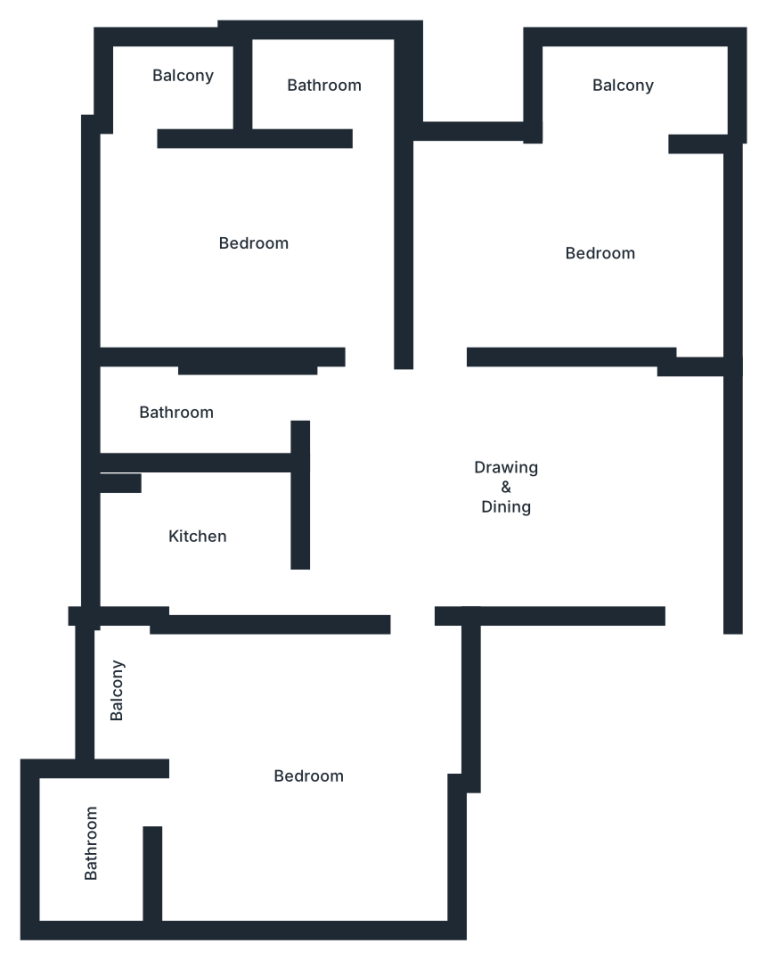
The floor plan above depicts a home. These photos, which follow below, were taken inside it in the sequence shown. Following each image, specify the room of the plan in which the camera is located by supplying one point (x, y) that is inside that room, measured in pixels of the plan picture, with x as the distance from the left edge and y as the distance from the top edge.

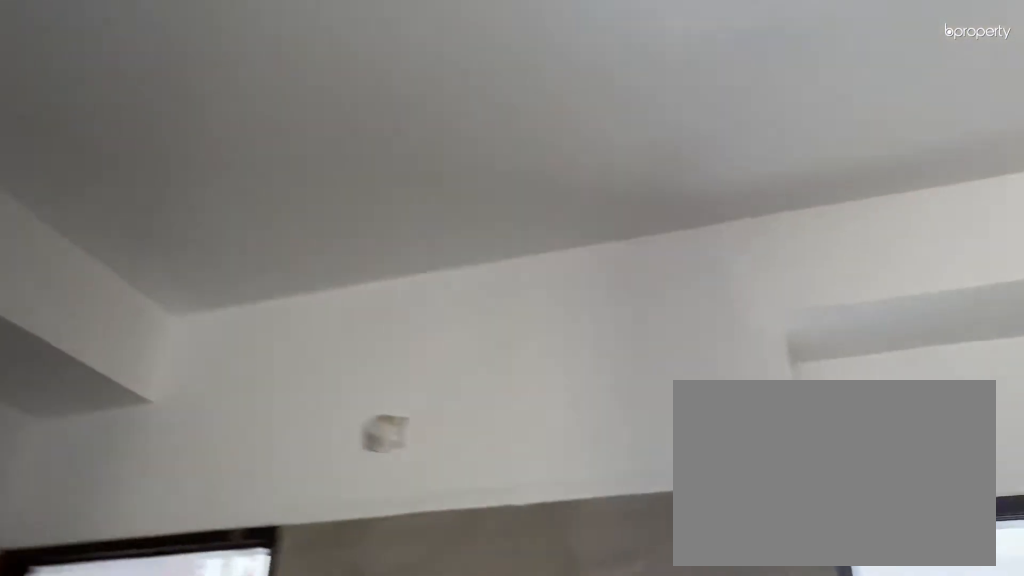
(509, 466)
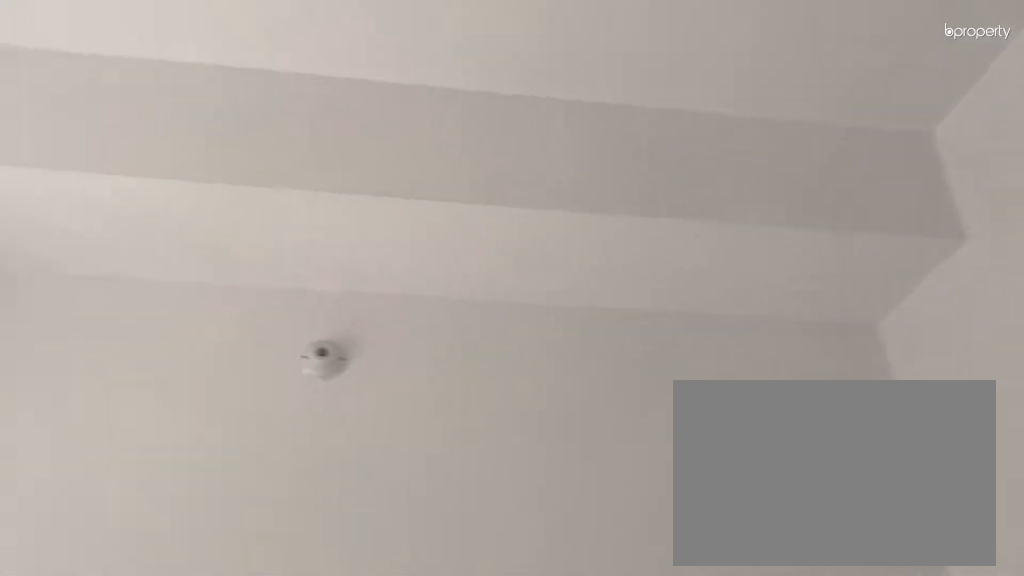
(606, 249)
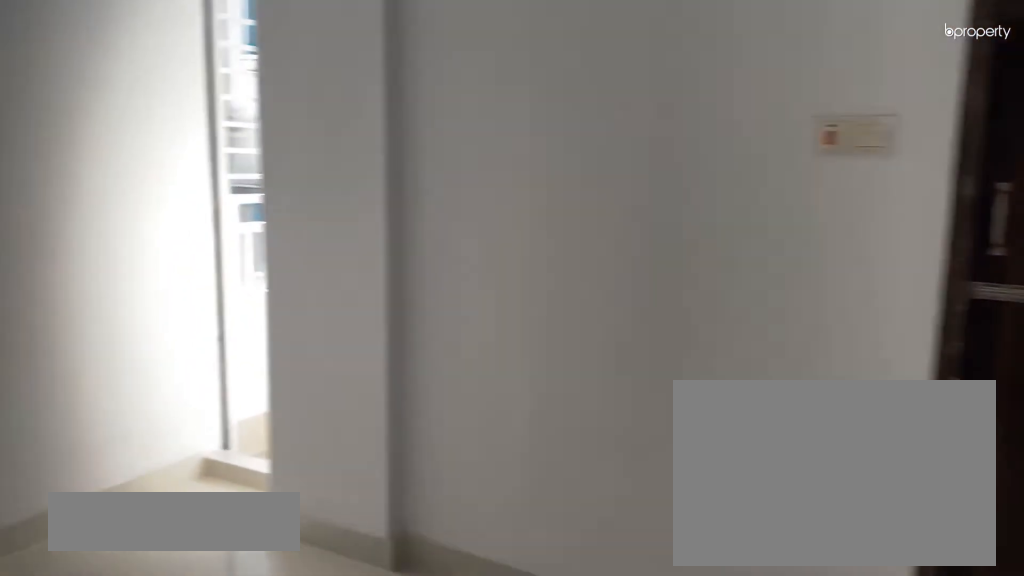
(262, 237)
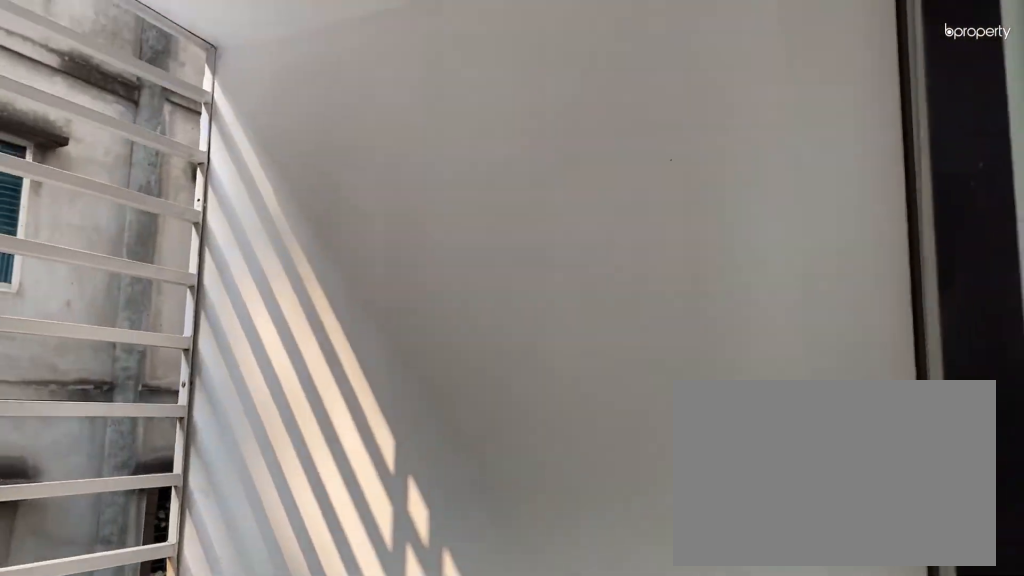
(180, 79)
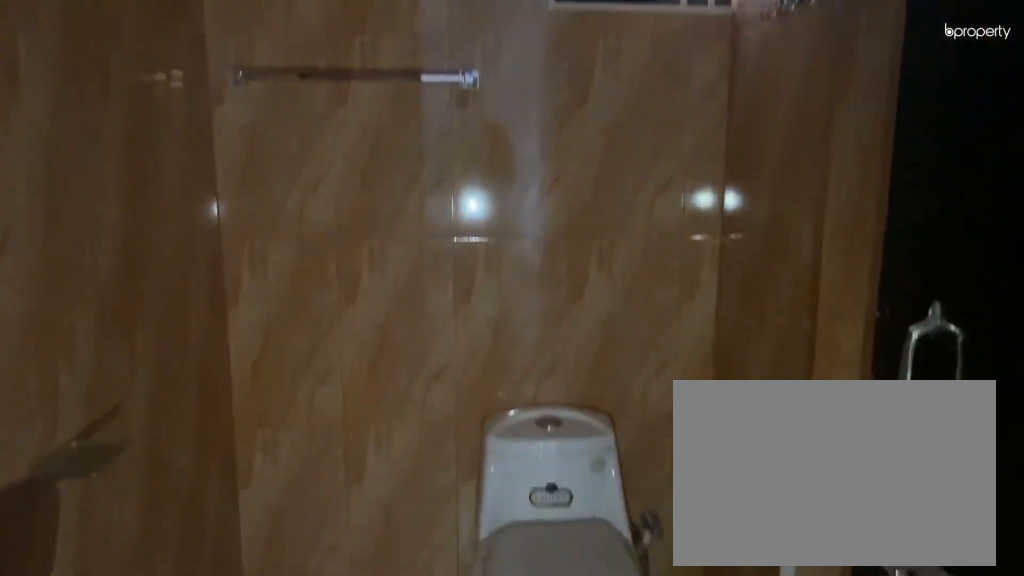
(196, 412)
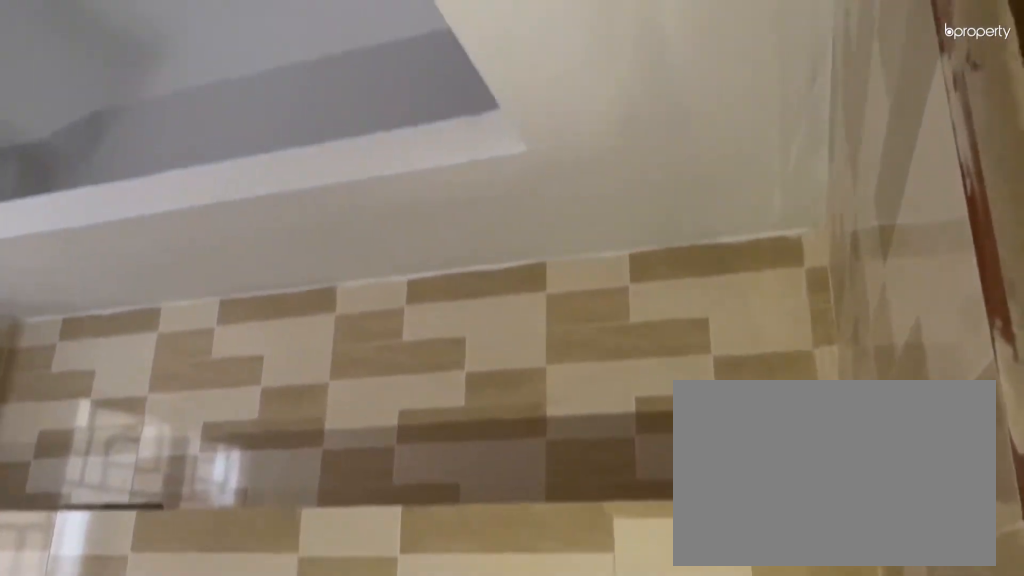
(196, 528)
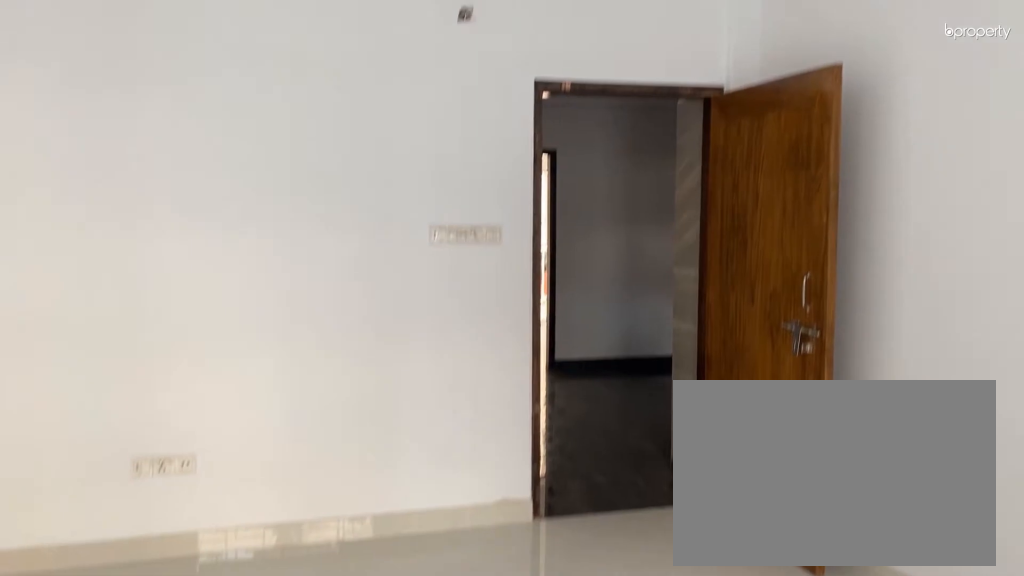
(311, 779)
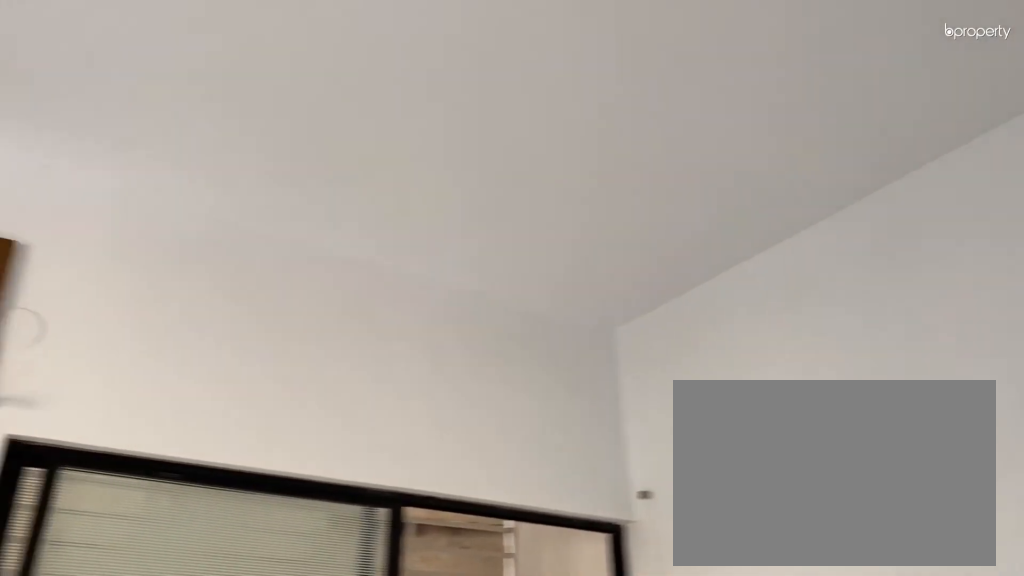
(311, 779)
